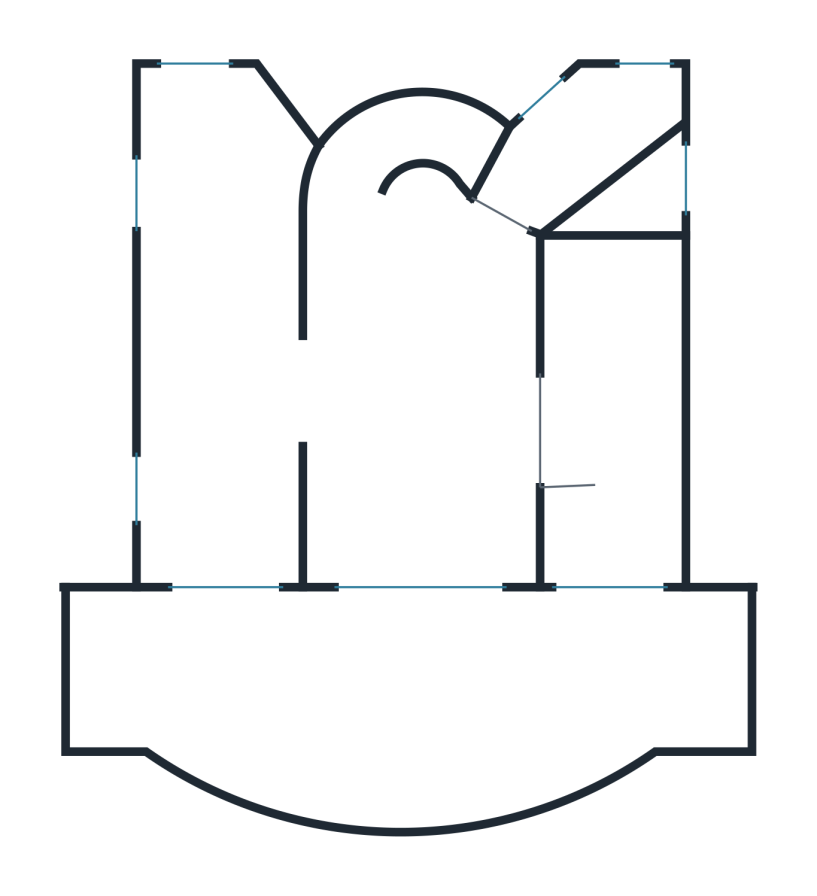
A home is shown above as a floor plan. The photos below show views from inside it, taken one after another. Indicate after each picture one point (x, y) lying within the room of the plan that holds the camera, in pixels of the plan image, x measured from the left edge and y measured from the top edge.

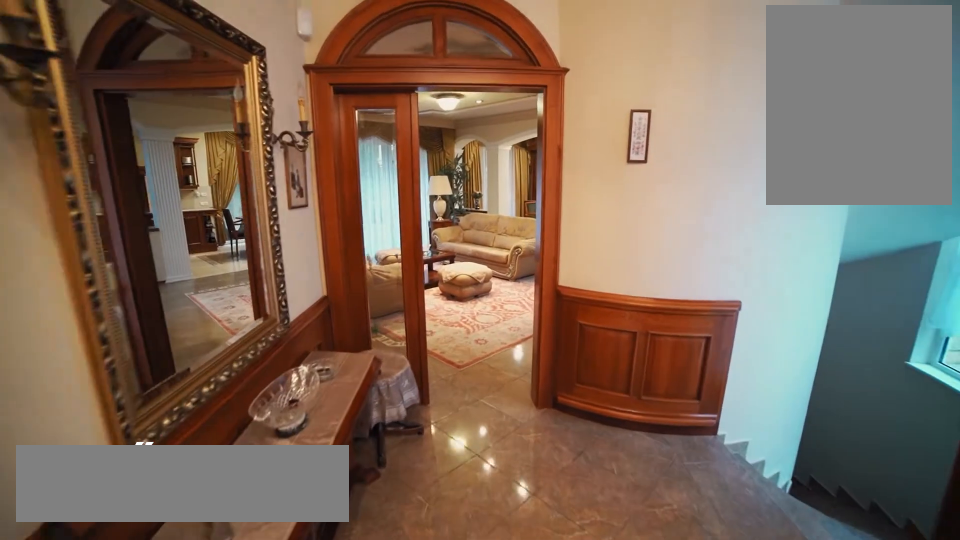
(562, 156)
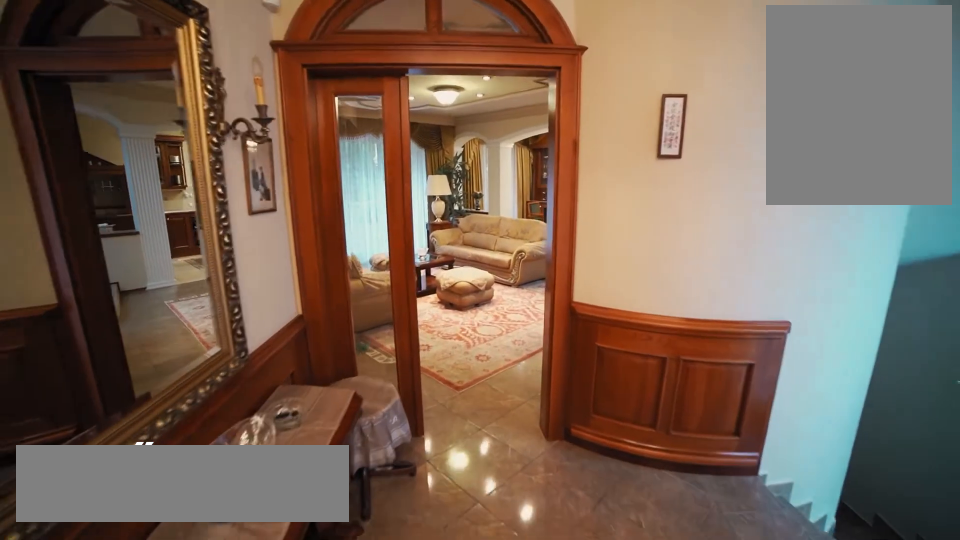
(552, 169)
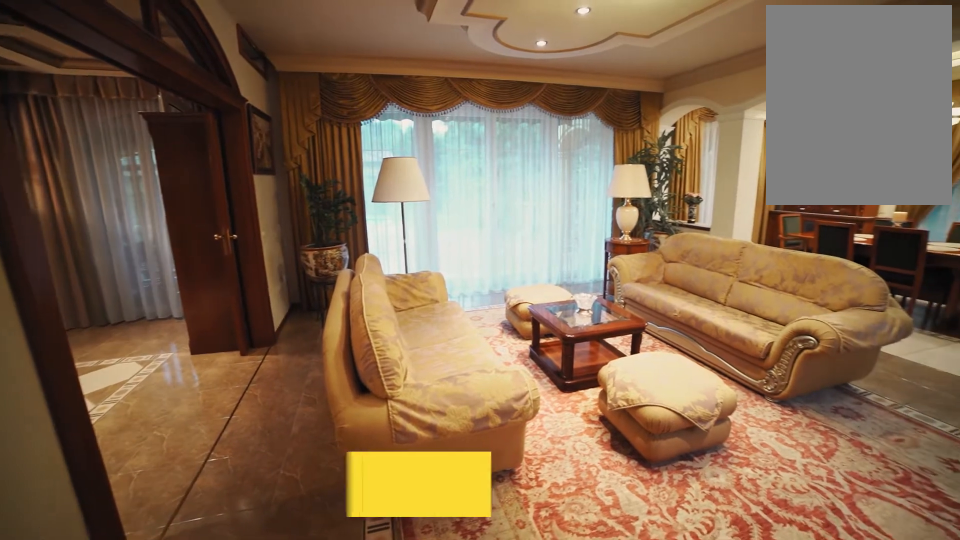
(499, 270)
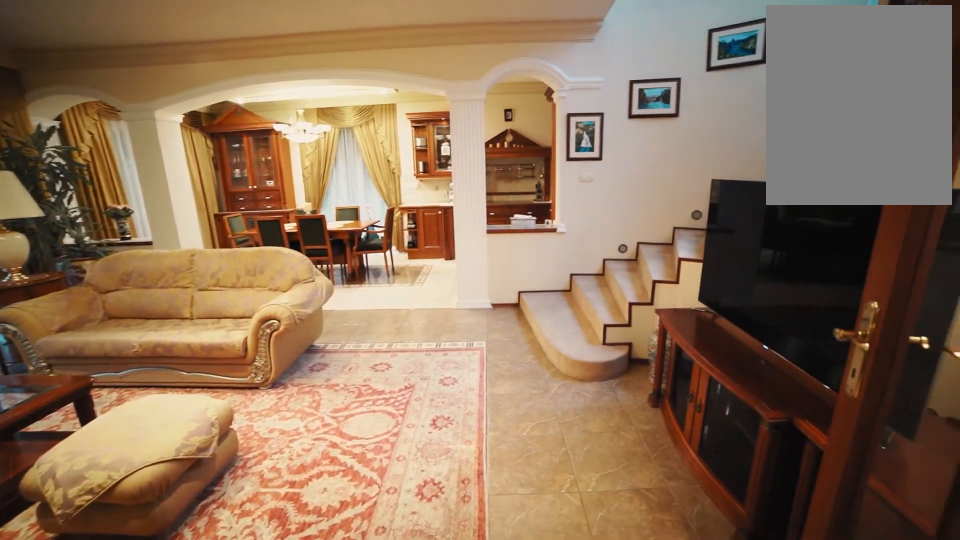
(500, 272)
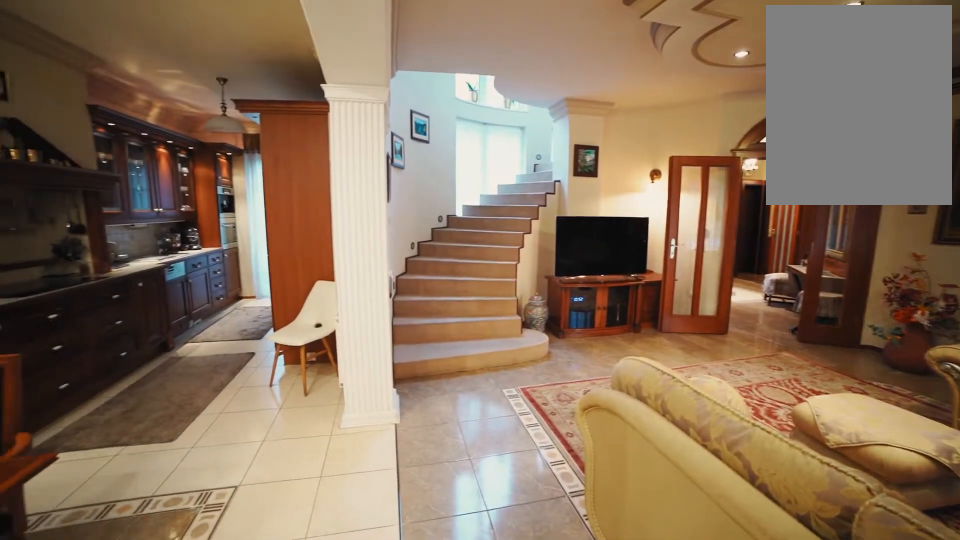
(320, 410)
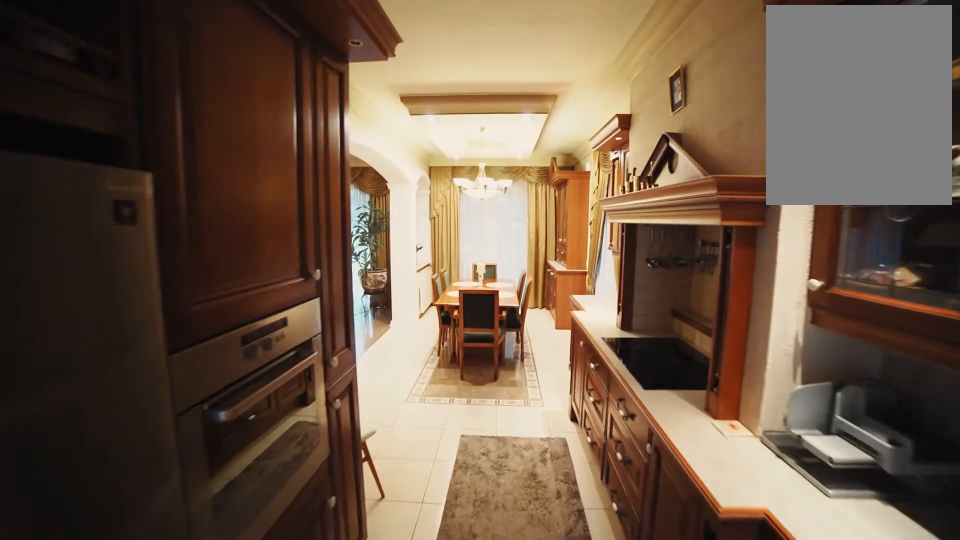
(210, 238)
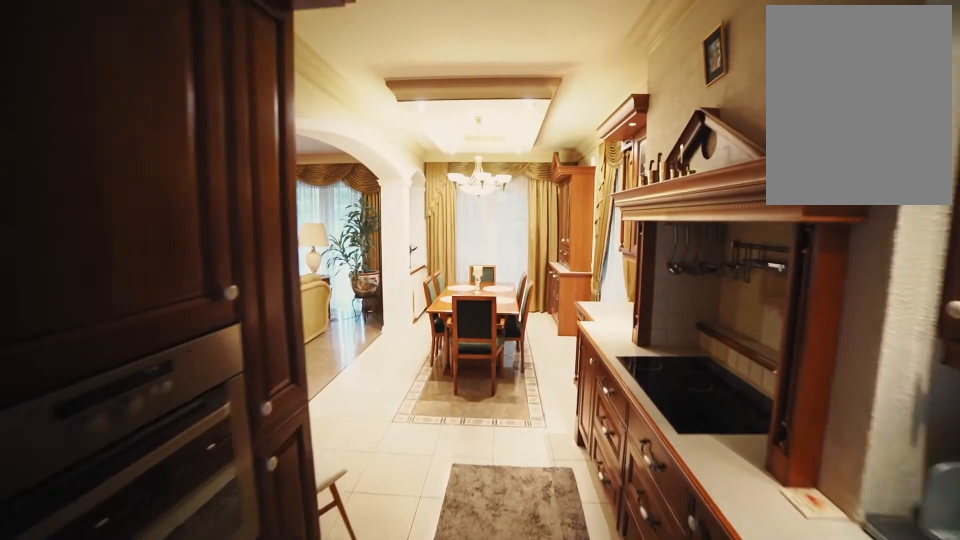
(212, 273)
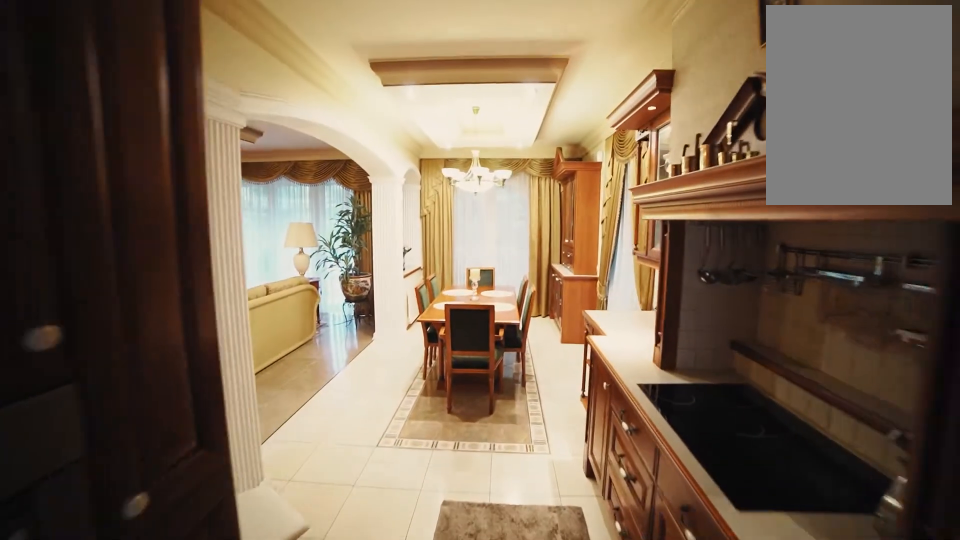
(212, 307)
